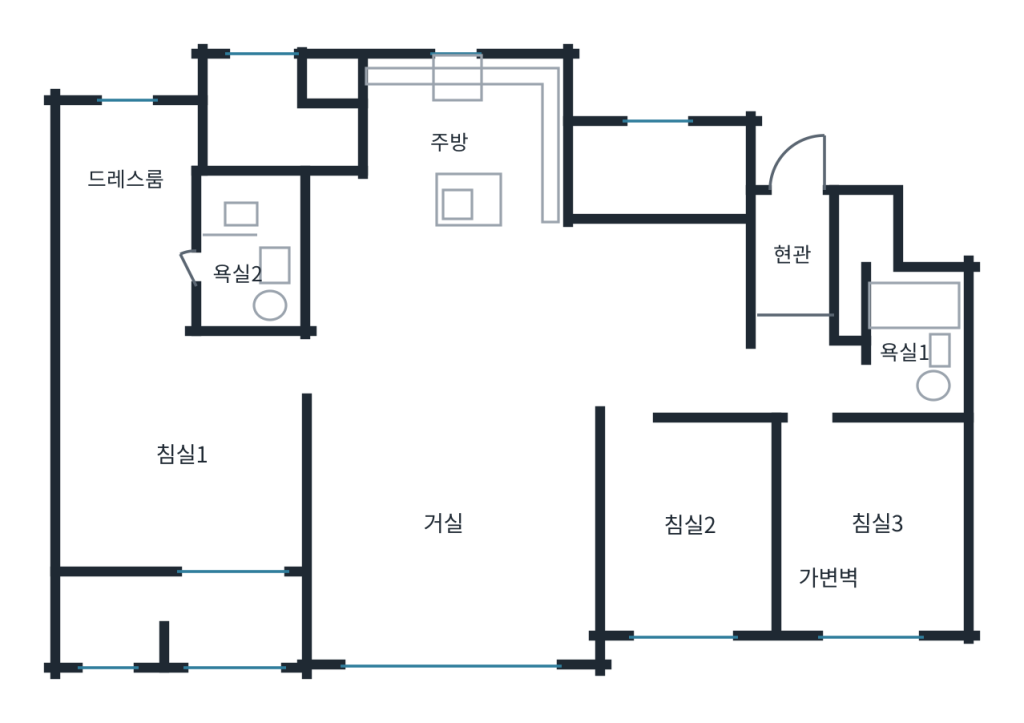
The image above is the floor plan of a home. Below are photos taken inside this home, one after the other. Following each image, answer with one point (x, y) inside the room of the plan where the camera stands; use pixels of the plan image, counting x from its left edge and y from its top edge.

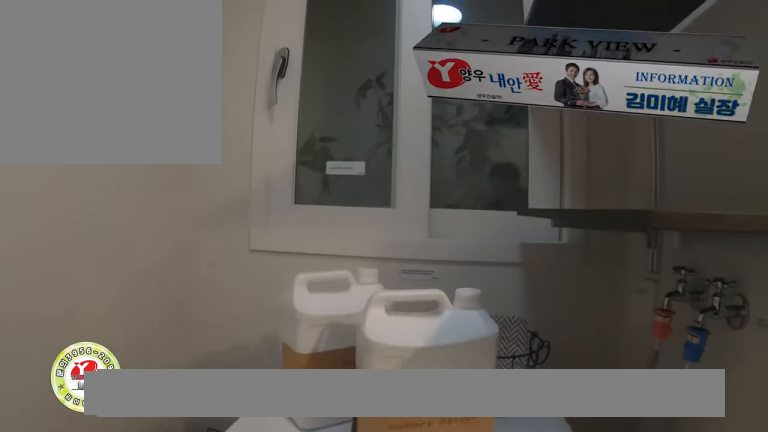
(303, 128)
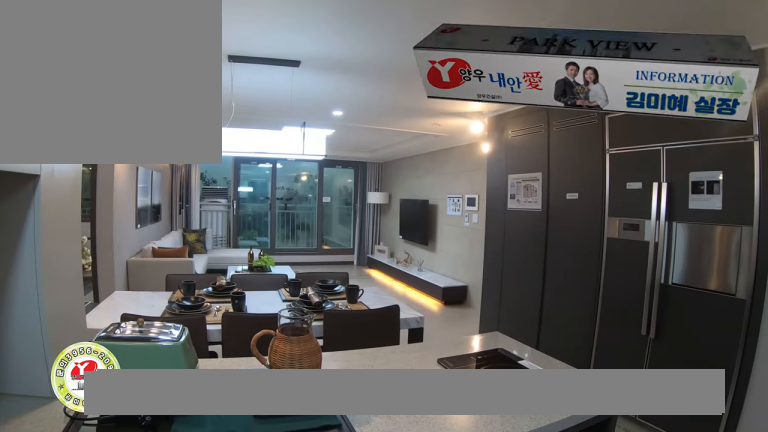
(401, 290)
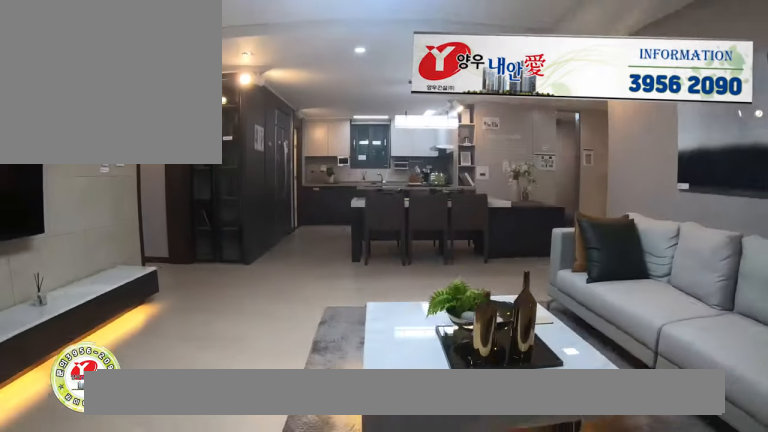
(444, 560)
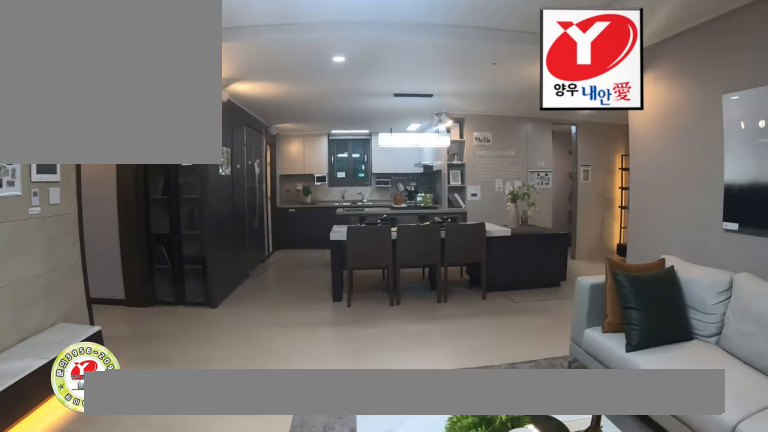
(444, 560)
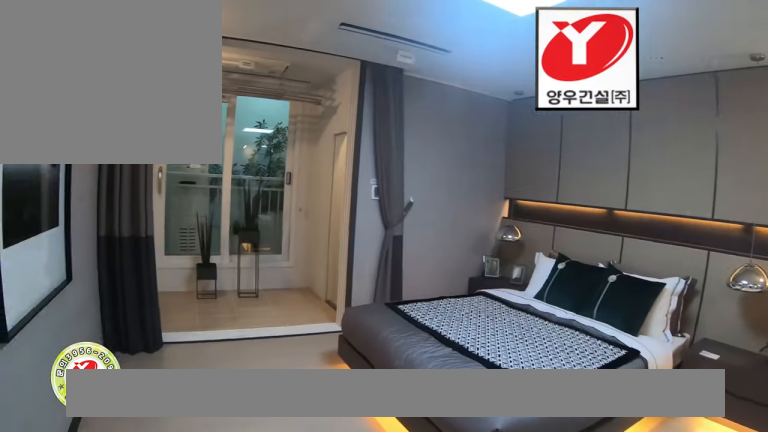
(192, 491)
